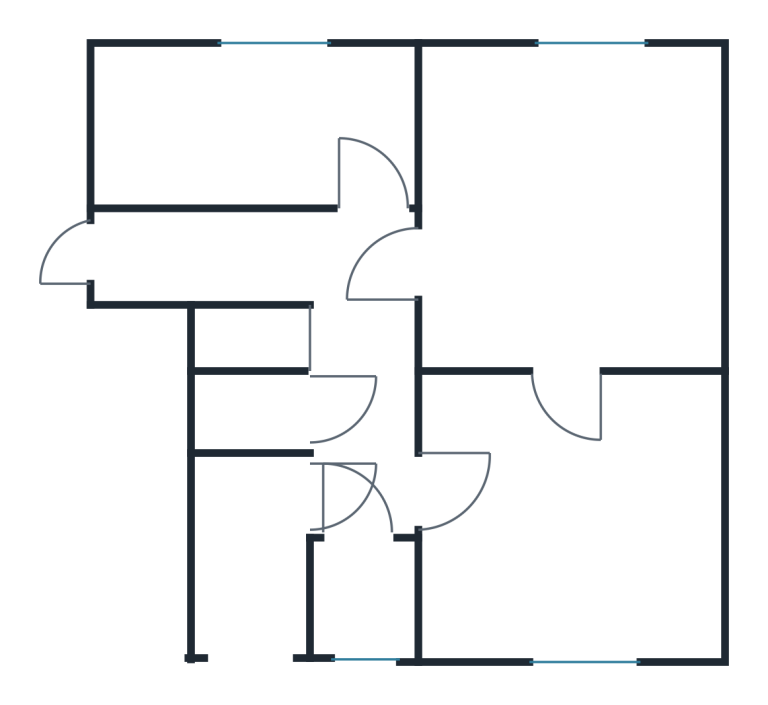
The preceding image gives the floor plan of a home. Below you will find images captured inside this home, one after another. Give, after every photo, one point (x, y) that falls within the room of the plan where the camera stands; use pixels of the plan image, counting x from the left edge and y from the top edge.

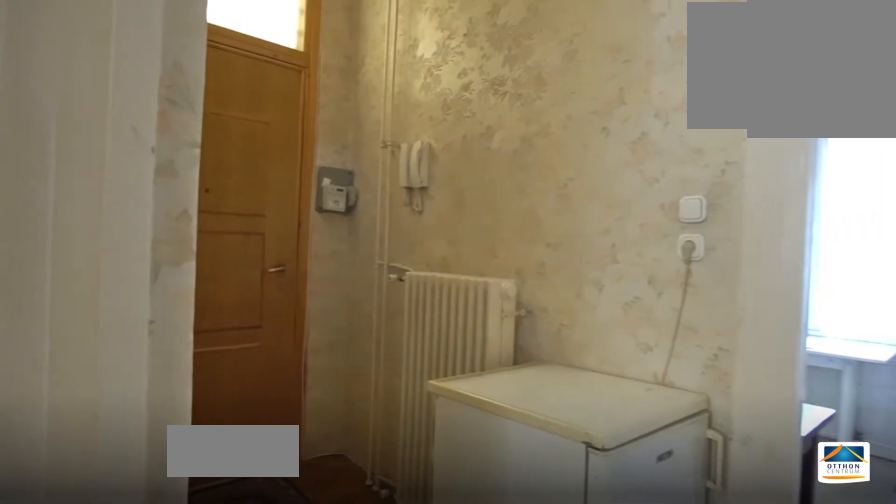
(249, 257)
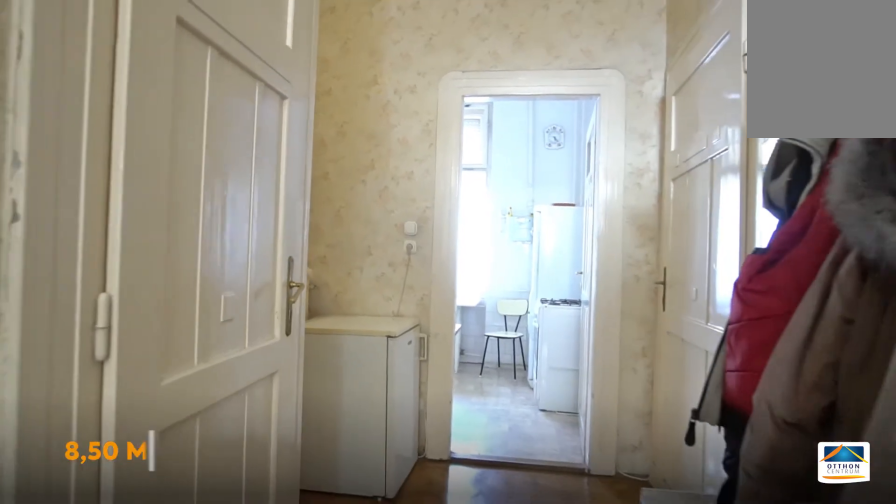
(365, 411)
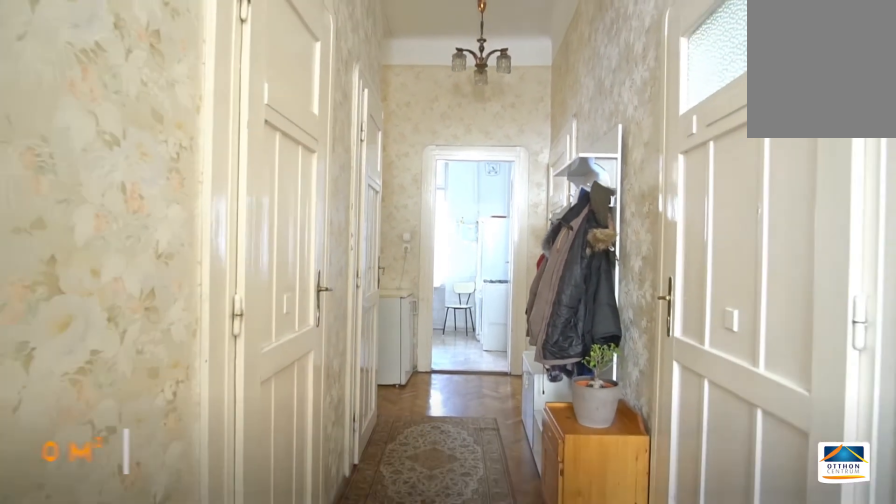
(367, 411)
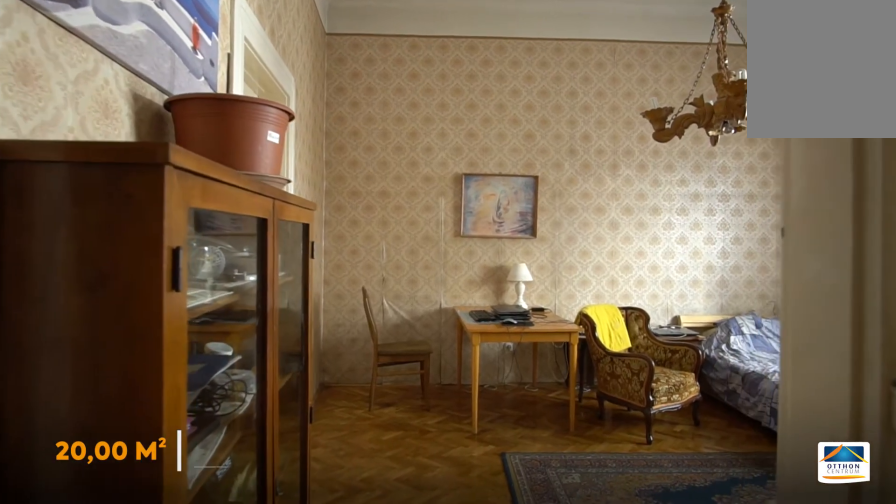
(588, 539)
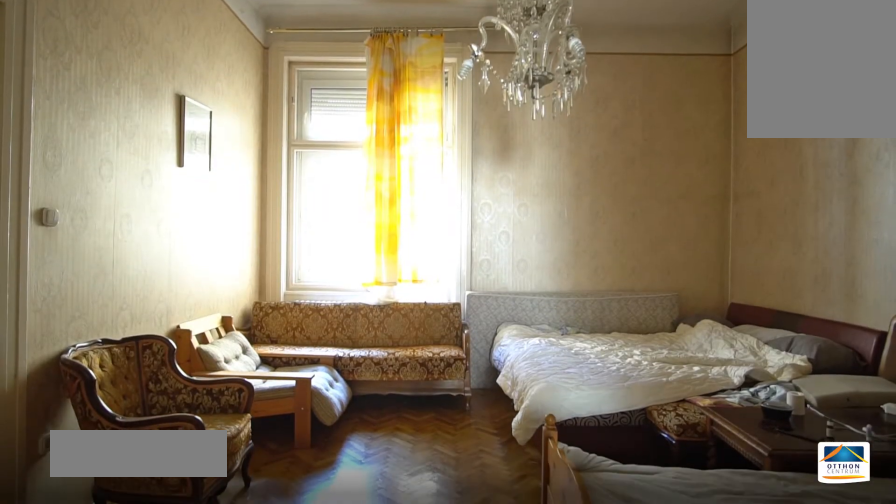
(587, 213)
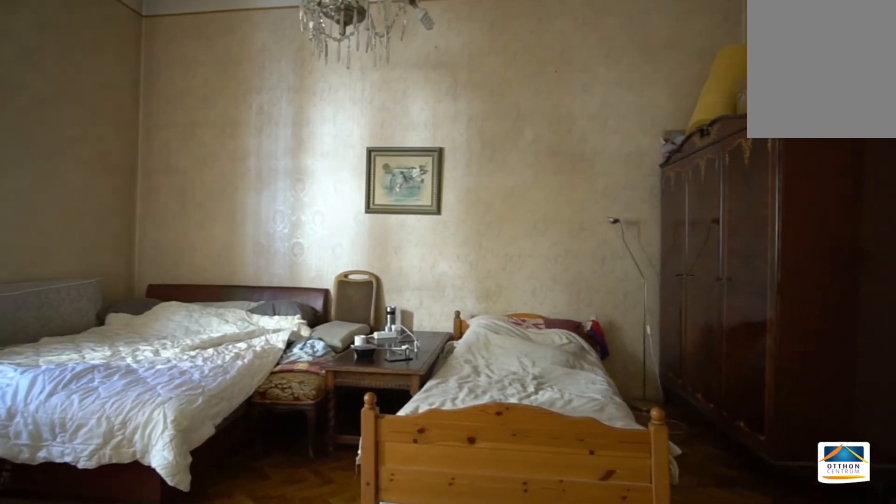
(586, 213)
